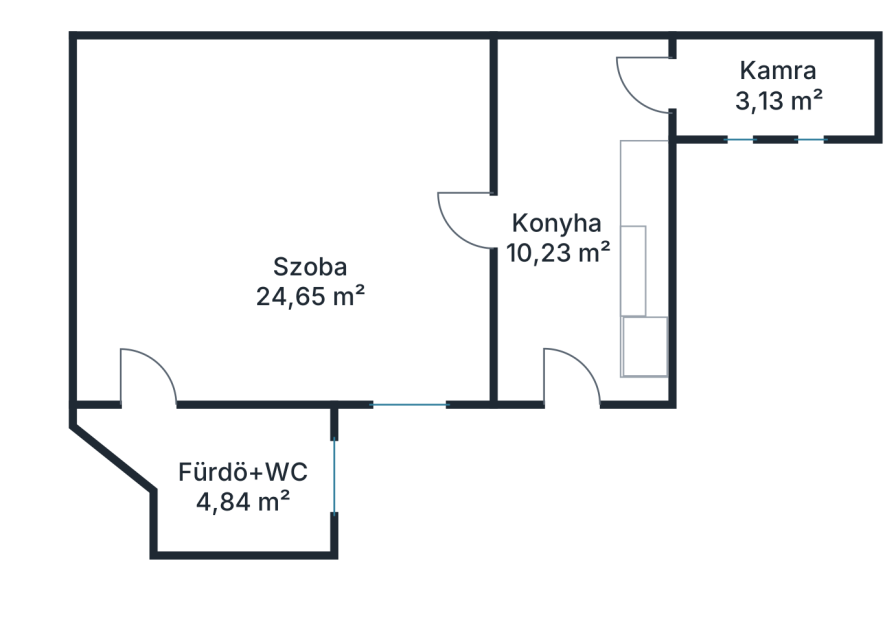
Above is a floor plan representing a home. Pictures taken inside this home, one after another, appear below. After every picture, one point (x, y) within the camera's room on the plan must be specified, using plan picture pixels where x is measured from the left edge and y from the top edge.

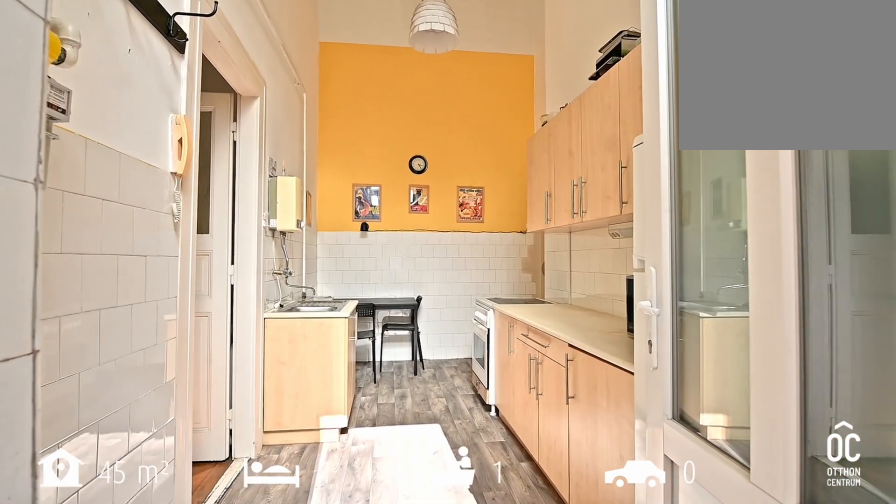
(558, 333)
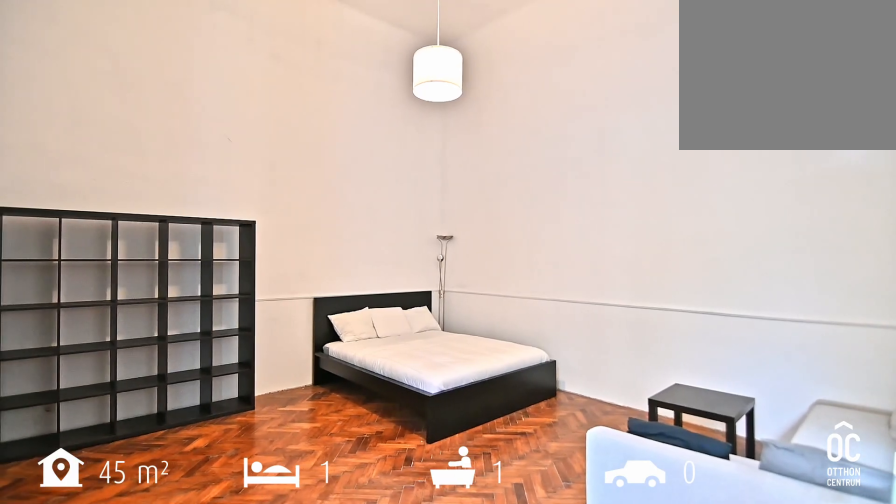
(284, 190)
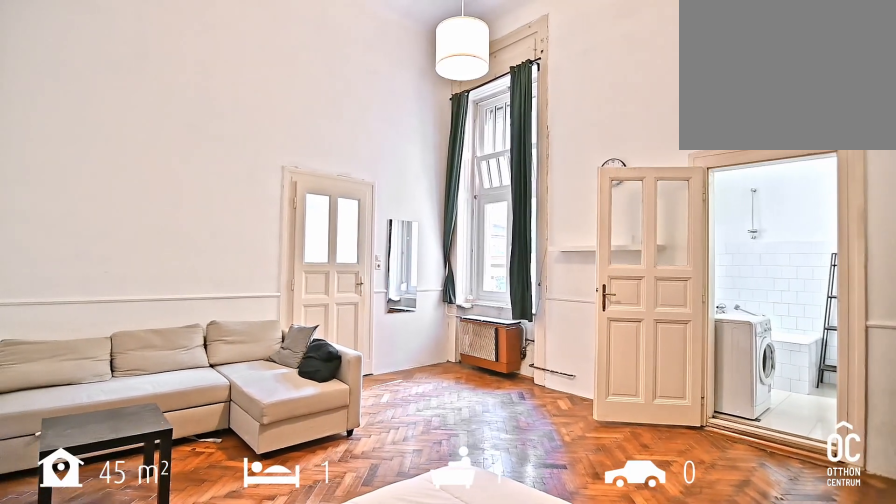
(284, 189)
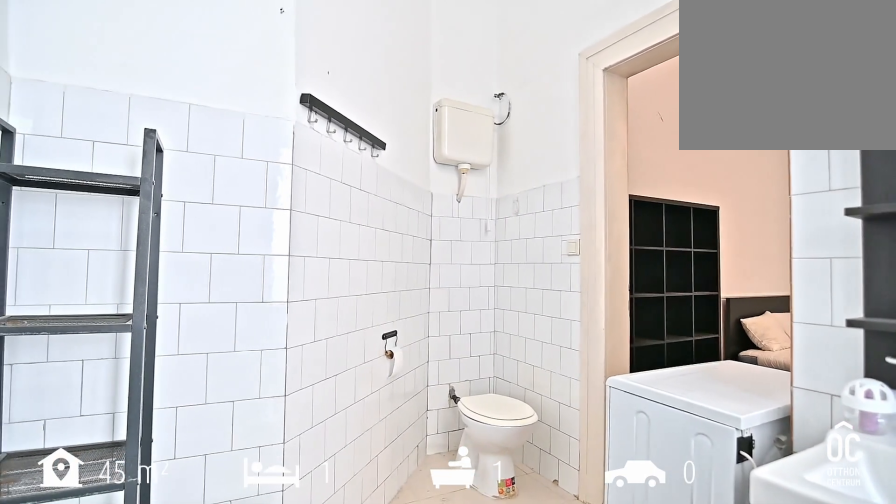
(241, 477)
